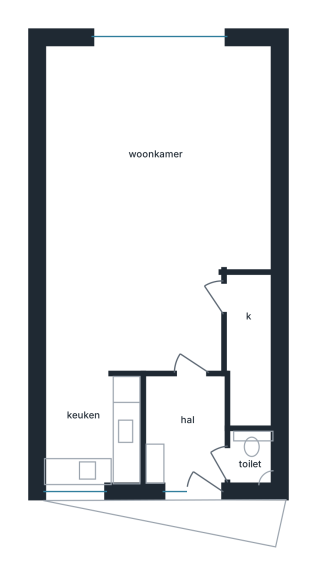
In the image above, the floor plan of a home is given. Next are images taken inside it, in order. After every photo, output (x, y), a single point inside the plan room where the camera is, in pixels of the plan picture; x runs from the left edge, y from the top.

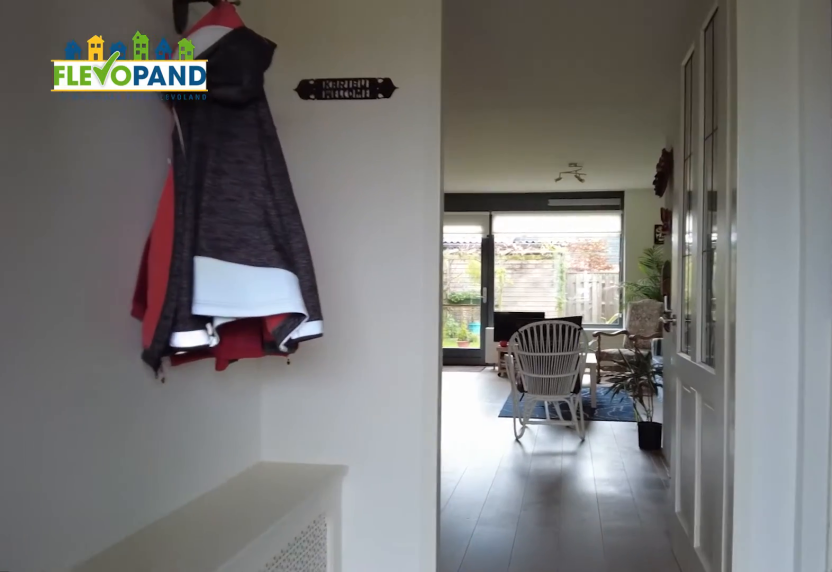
(190, 428)
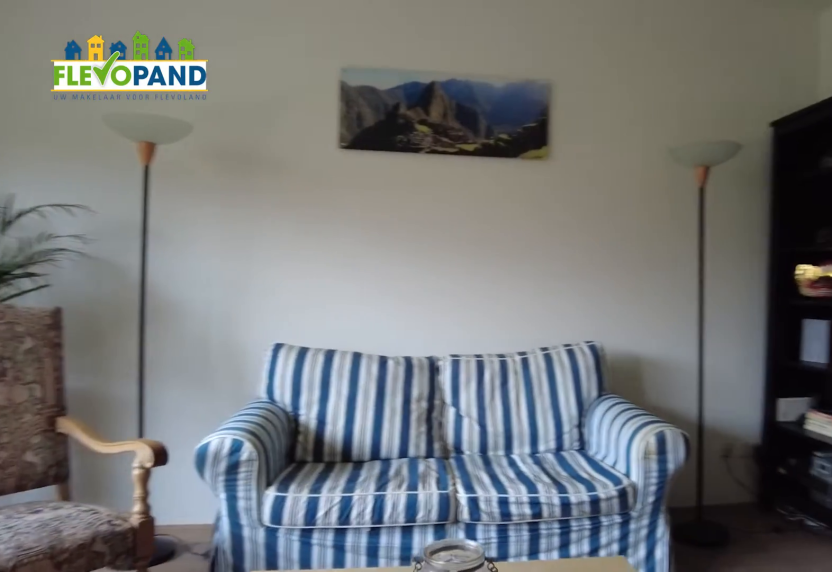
(178, 198)
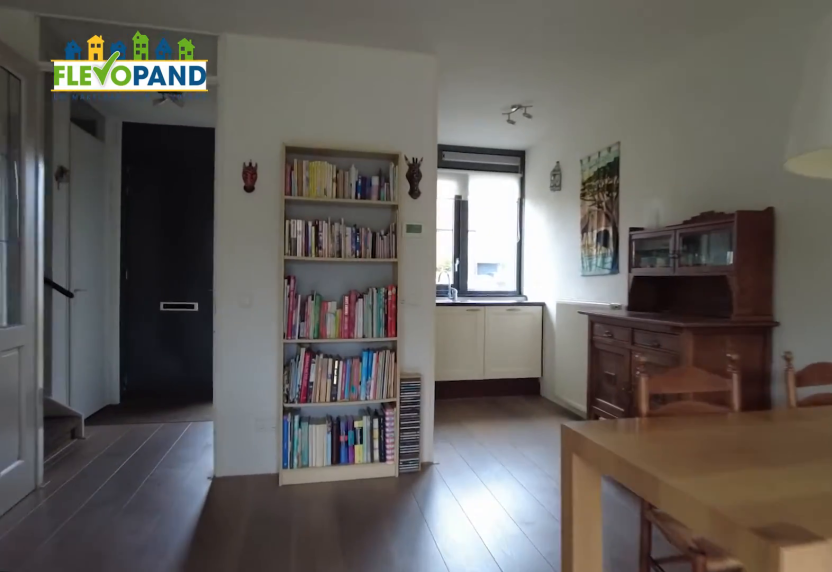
(178, 198)
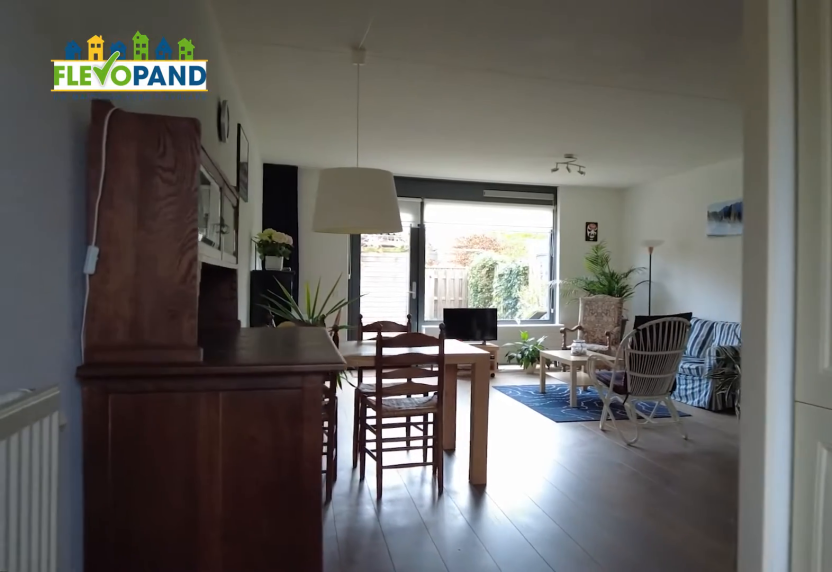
(90, 431)
